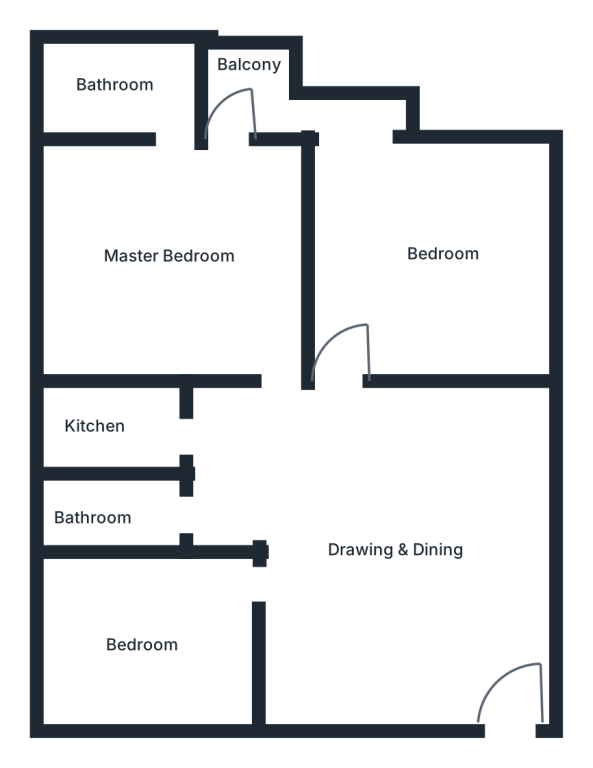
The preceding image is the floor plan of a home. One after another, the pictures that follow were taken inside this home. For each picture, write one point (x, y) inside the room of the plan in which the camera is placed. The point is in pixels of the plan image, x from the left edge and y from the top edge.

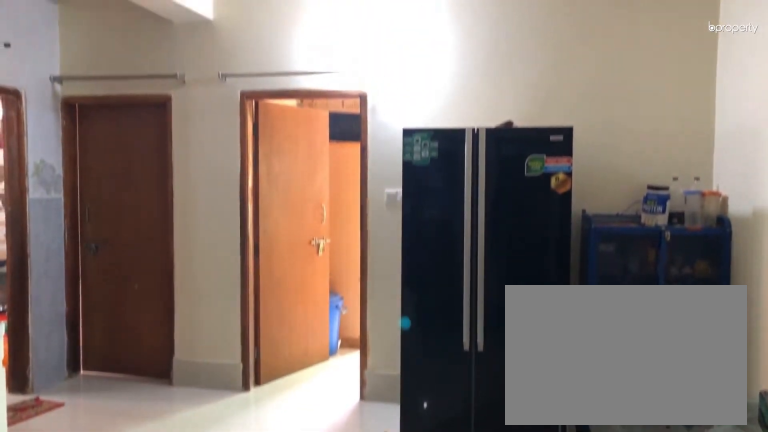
(376, 538)
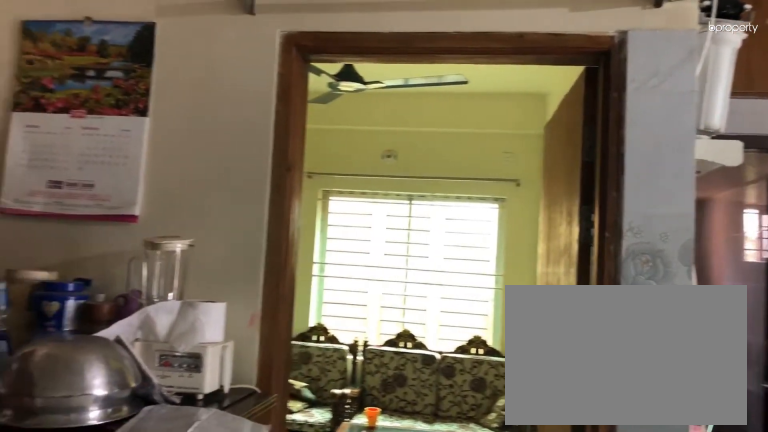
(376, 537)
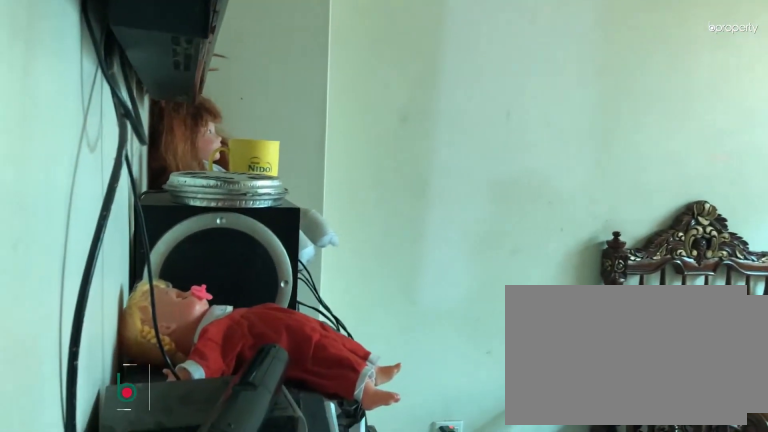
(152, 637)
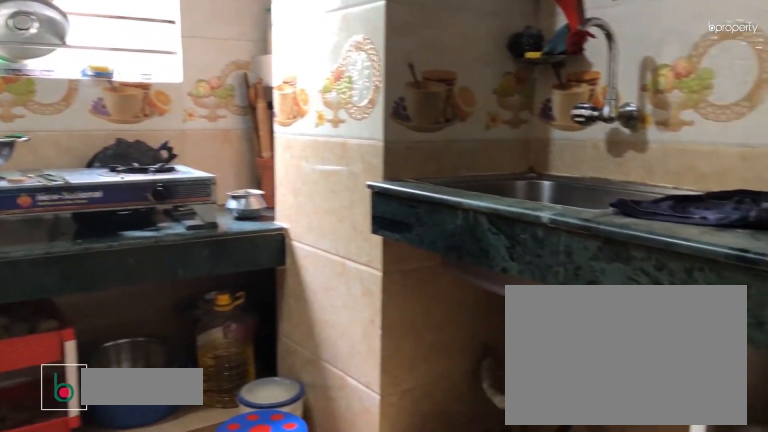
(93, 435)
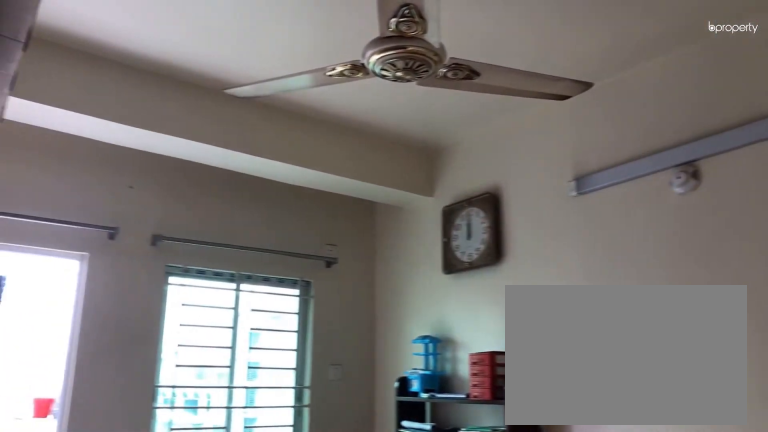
(439, 252)
